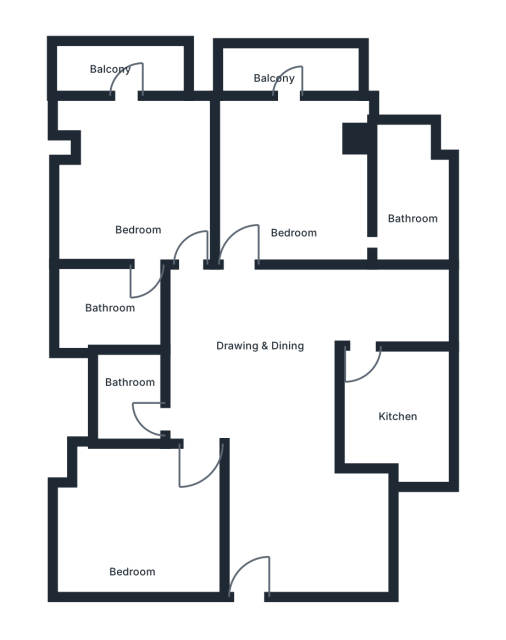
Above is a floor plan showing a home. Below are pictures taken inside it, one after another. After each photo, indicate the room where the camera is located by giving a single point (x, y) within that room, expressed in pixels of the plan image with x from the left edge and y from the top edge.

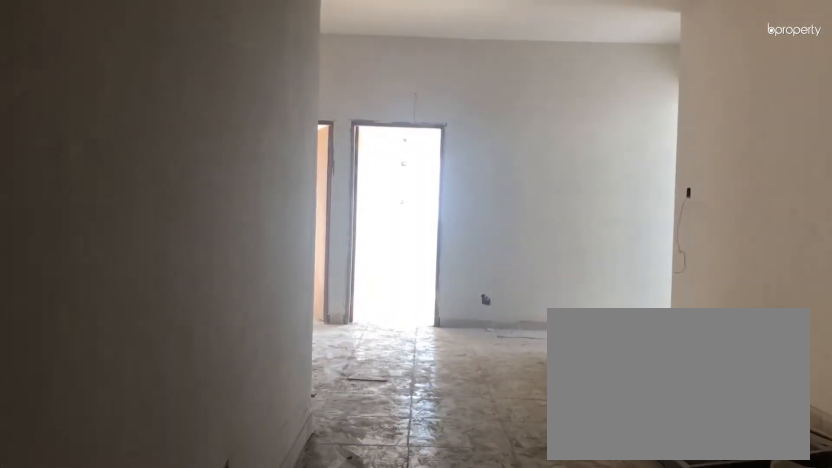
(257, 585)
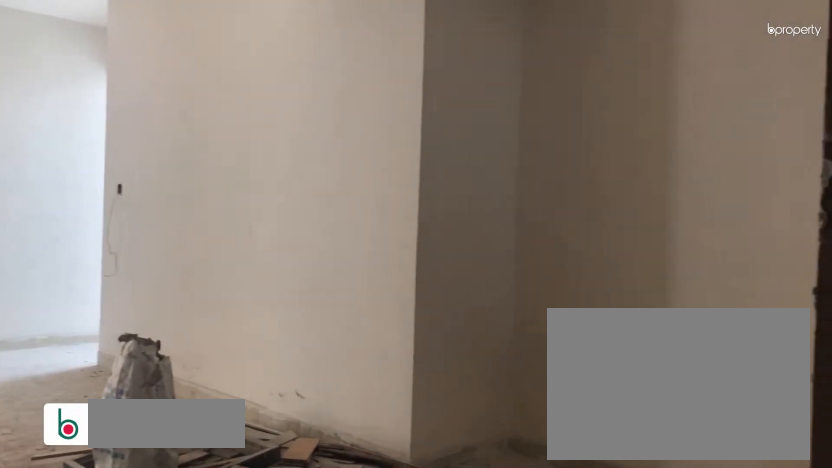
(255, 393)
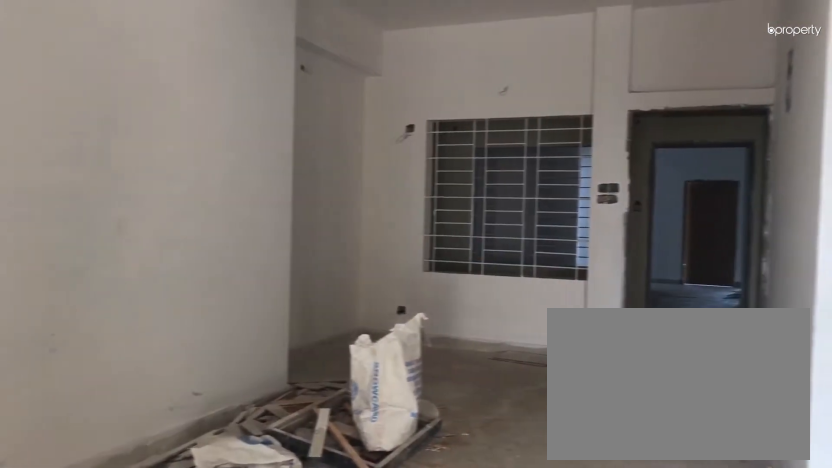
(255, 393)
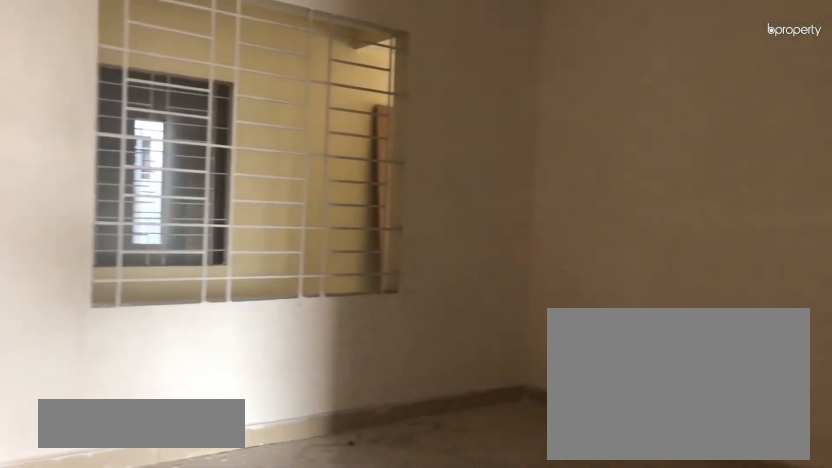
(137, 548)
